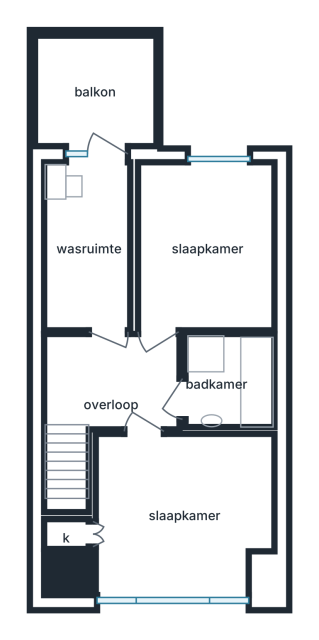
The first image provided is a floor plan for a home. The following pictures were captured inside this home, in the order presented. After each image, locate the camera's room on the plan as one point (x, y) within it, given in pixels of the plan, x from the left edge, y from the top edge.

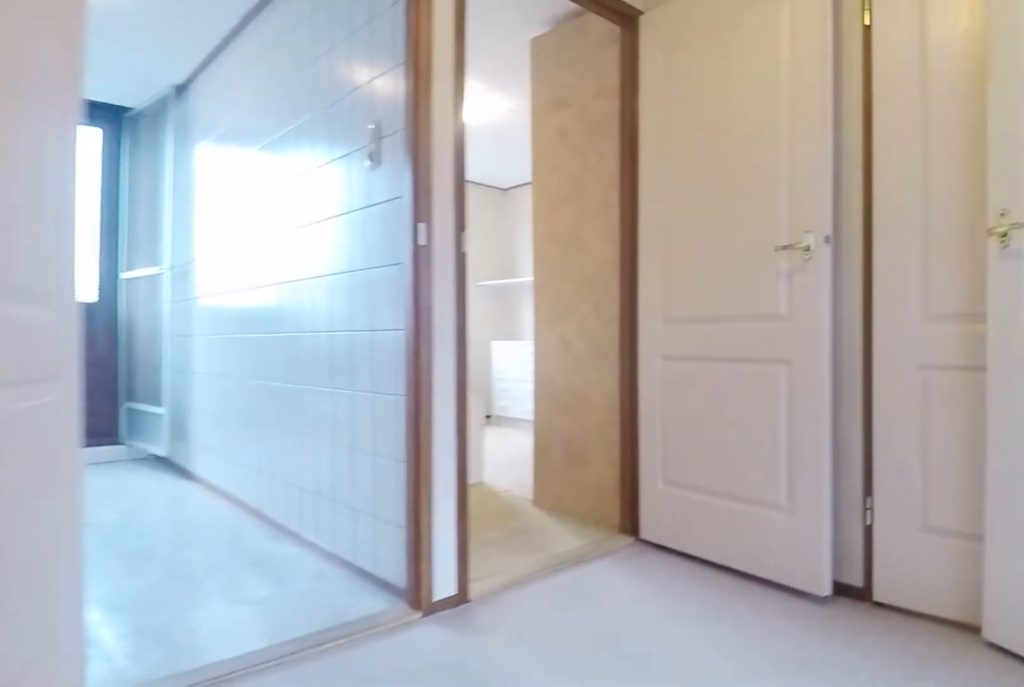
(116, 383)
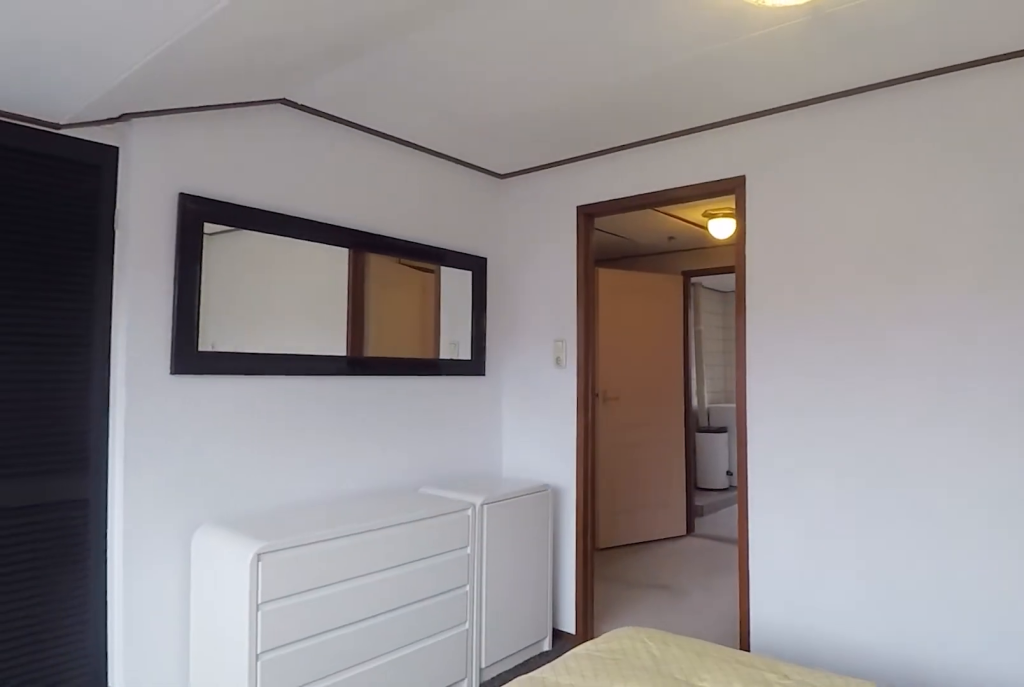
(180, 513)
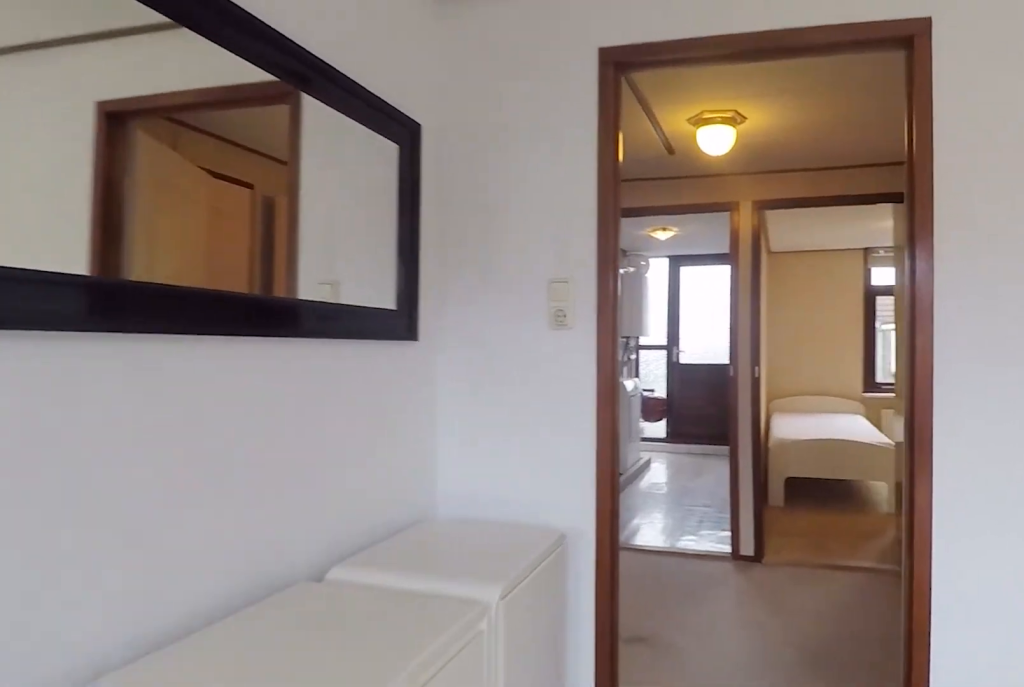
(180, 513)
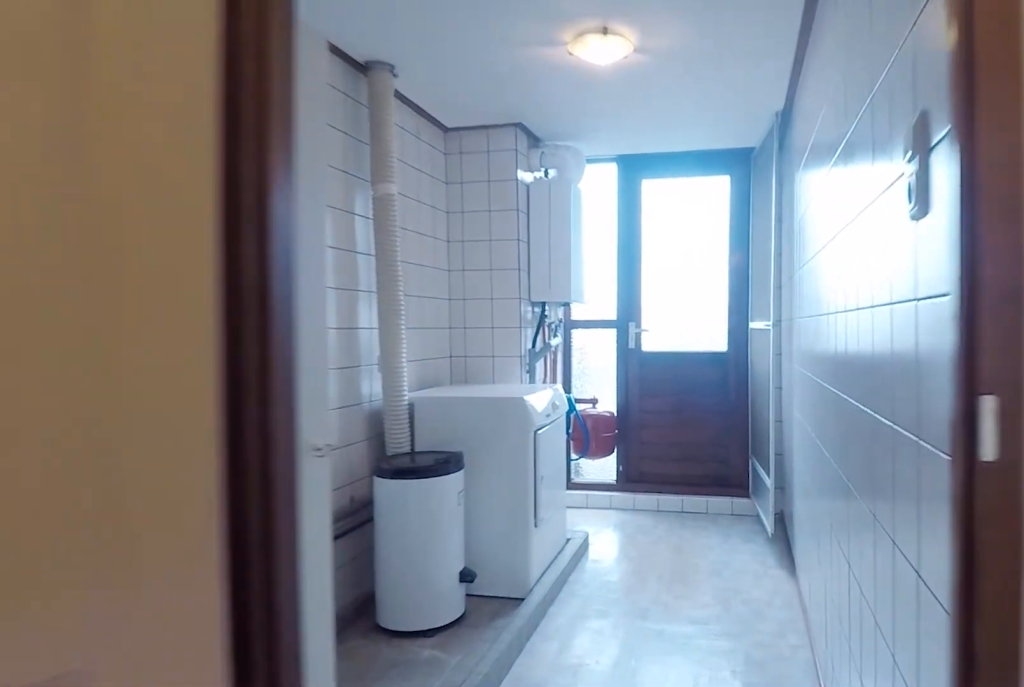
(116, 383)
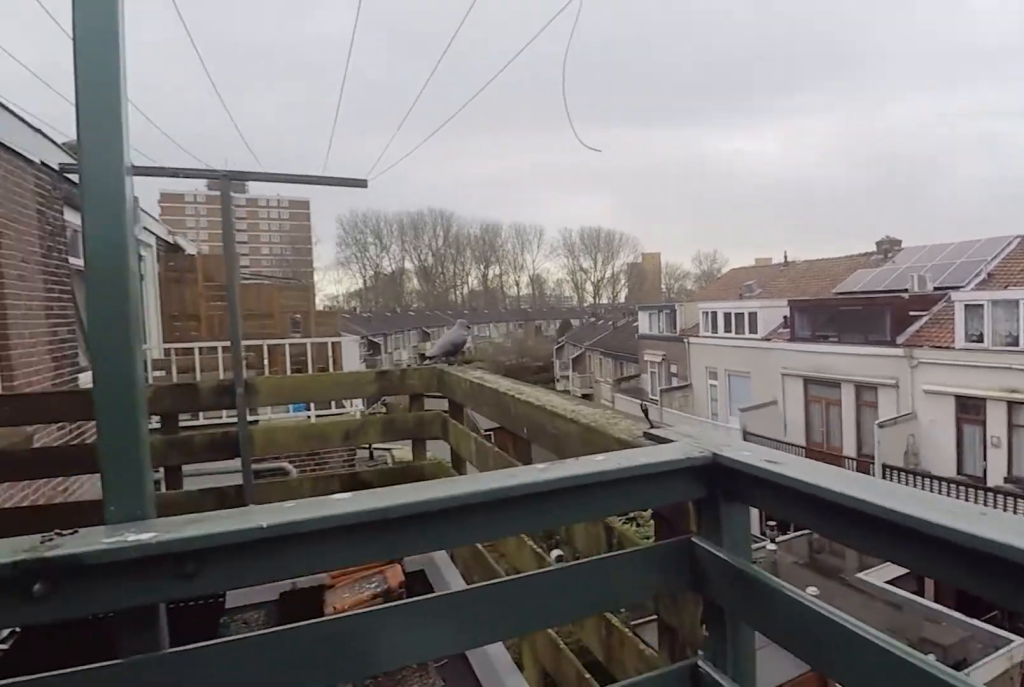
(98, 94)
